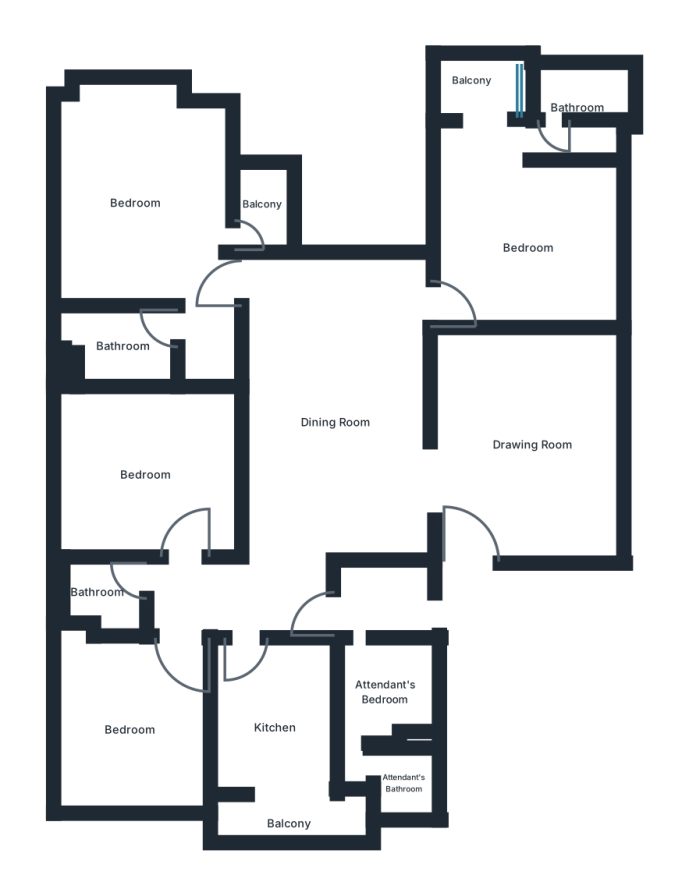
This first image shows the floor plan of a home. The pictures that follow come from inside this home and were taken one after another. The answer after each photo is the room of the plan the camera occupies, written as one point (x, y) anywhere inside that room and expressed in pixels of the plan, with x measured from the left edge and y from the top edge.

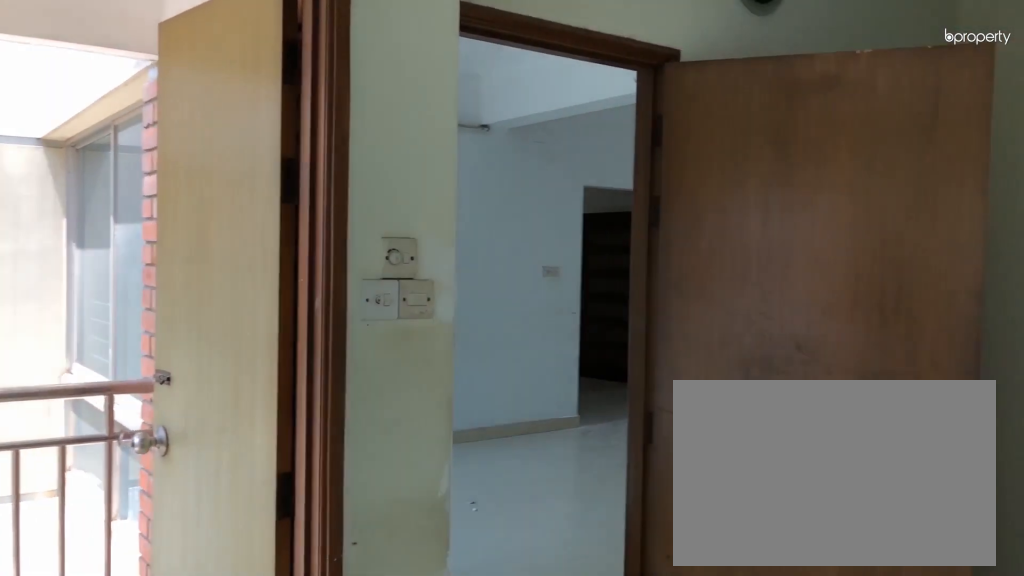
(131, 204)
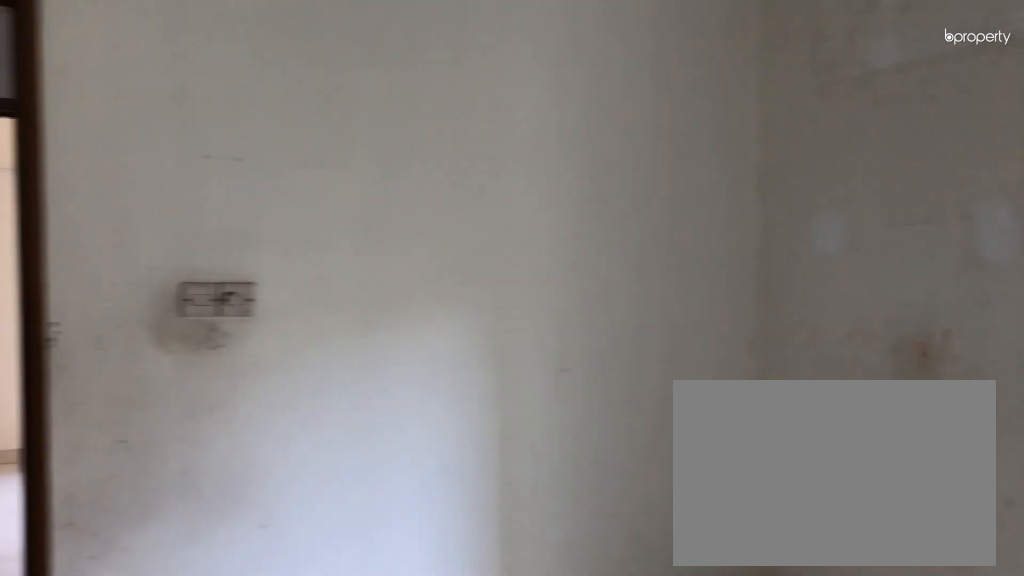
(144, 476)
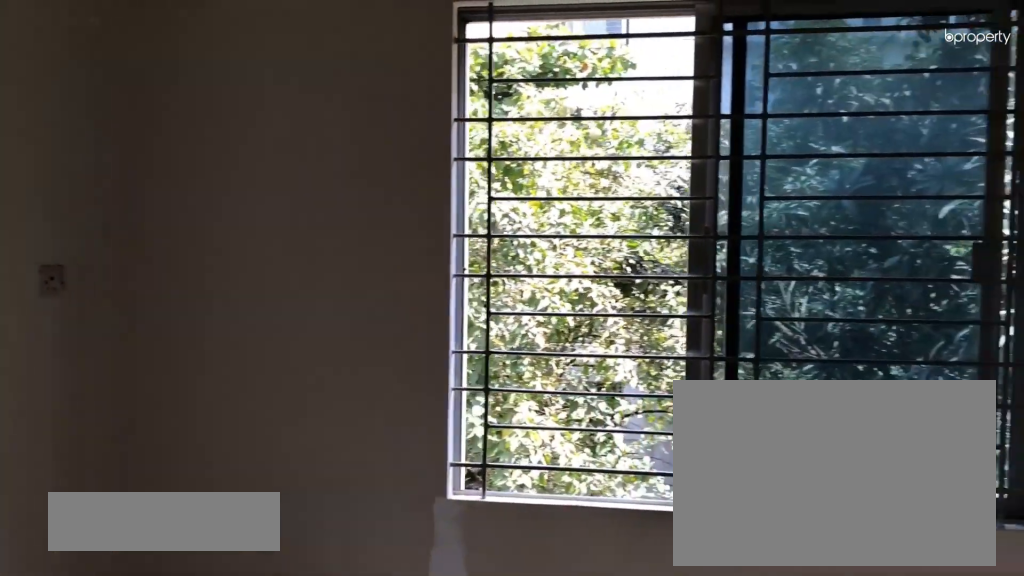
(128, 731)
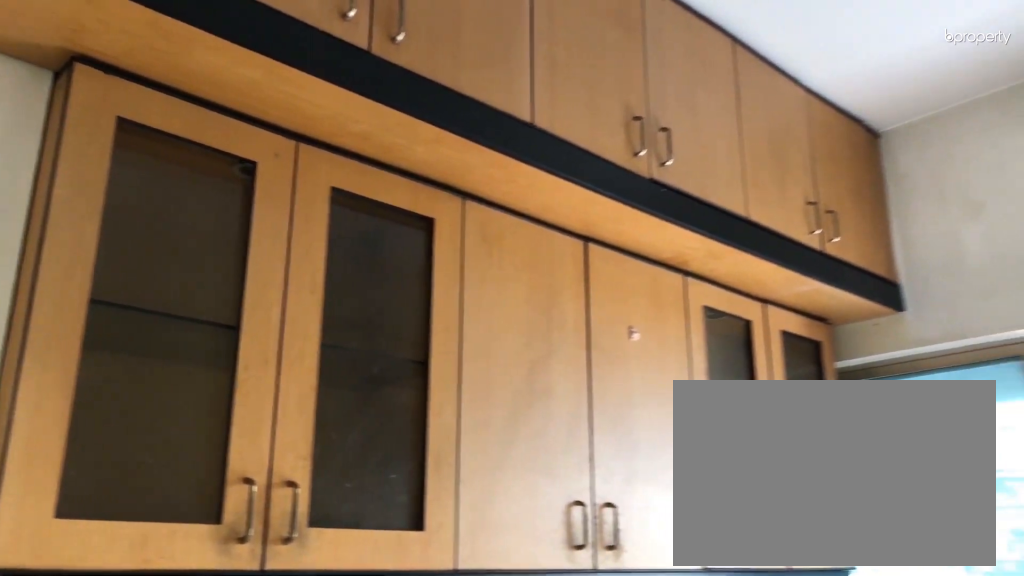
(274, 728)
